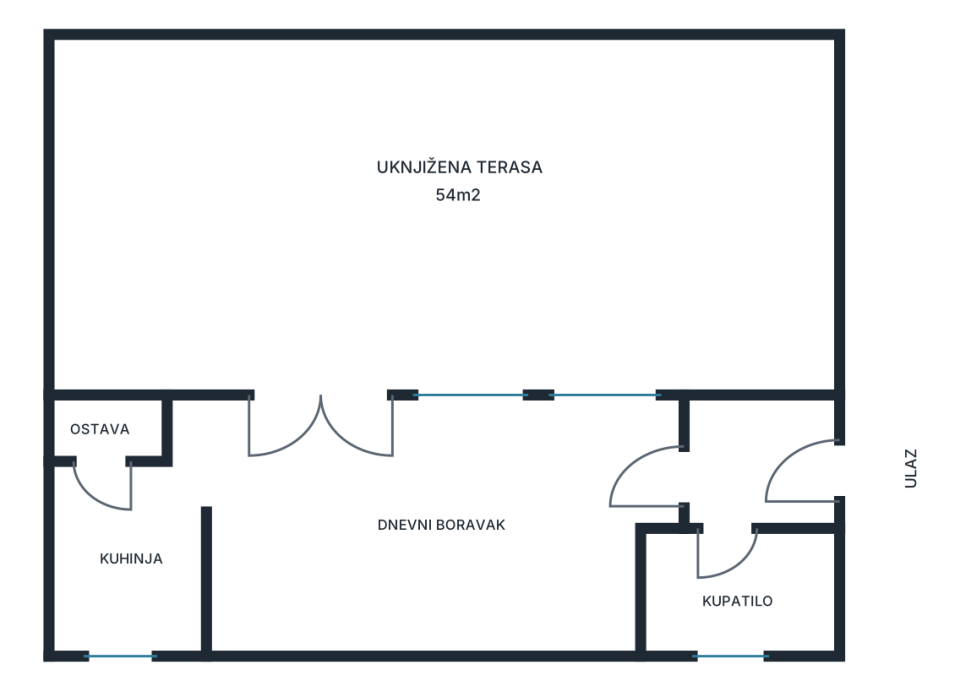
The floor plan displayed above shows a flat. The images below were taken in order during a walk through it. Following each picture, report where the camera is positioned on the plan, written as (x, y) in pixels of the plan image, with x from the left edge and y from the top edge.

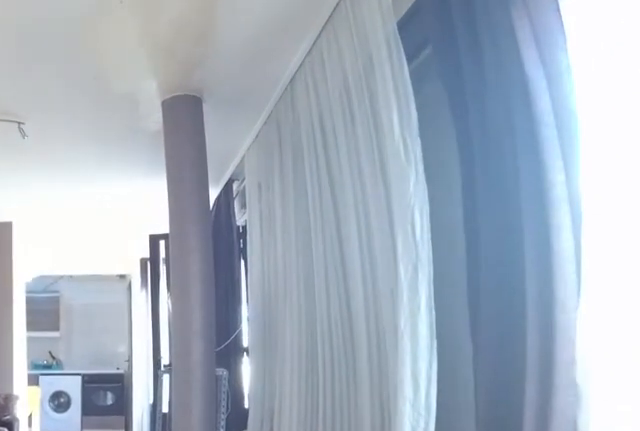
(793, 473)
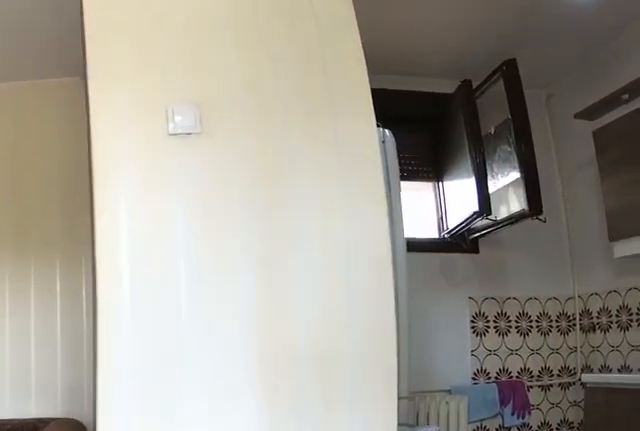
(297, 409)
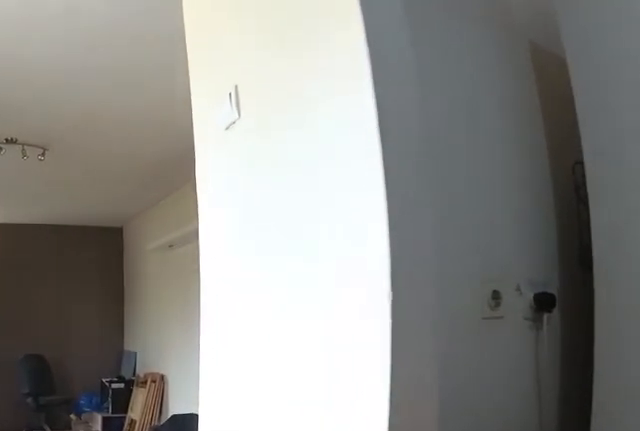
(115, 470)
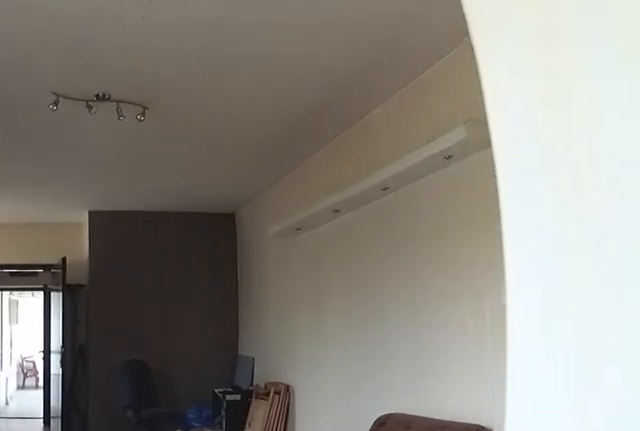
(179, 470)
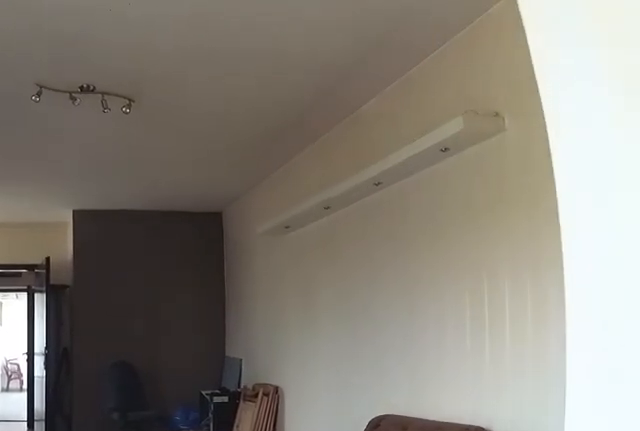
(193, 471)
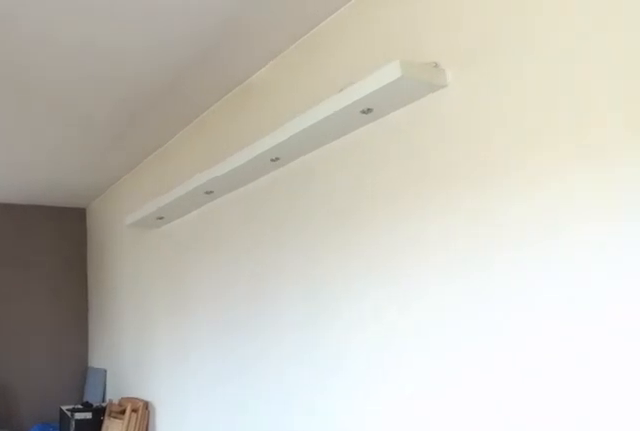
(266, 471)
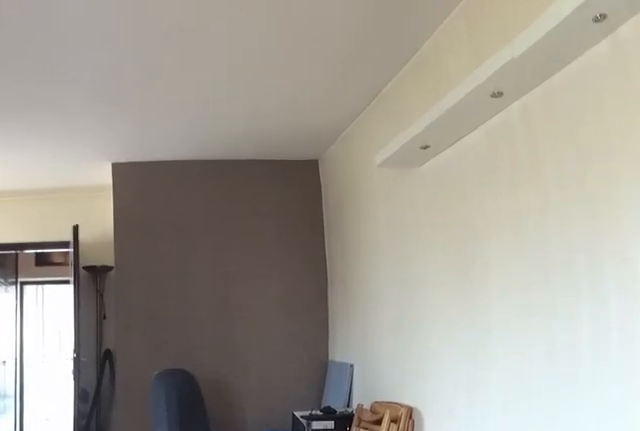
(280, 488)
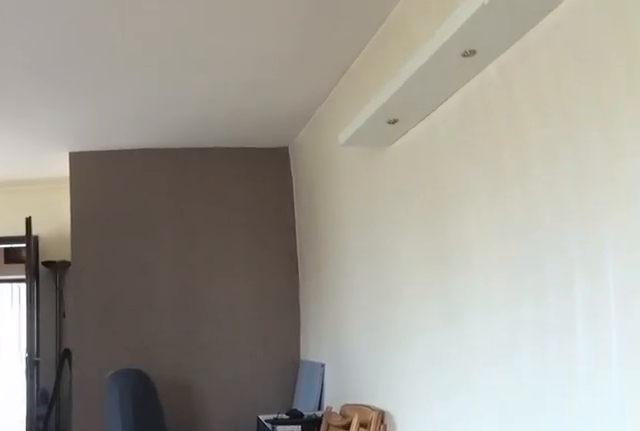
(292, 503)
